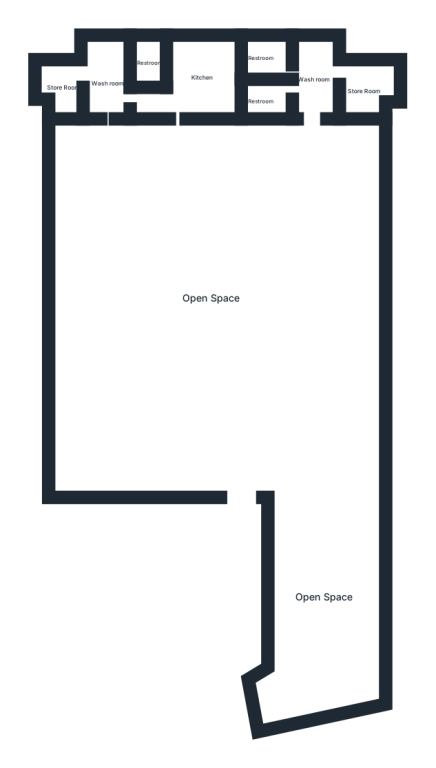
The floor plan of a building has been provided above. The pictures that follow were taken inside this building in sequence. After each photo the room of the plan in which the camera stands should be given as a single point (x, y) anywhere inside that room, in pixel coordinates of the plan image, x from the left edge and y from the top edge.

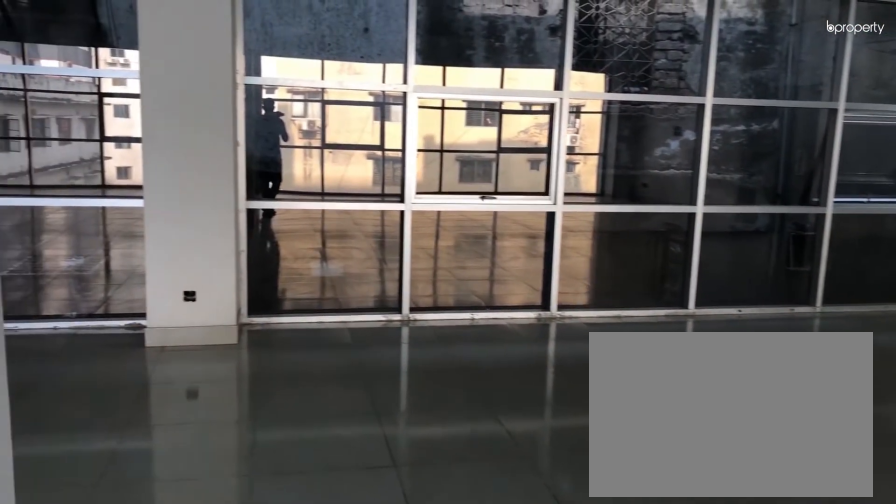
(208, 296)
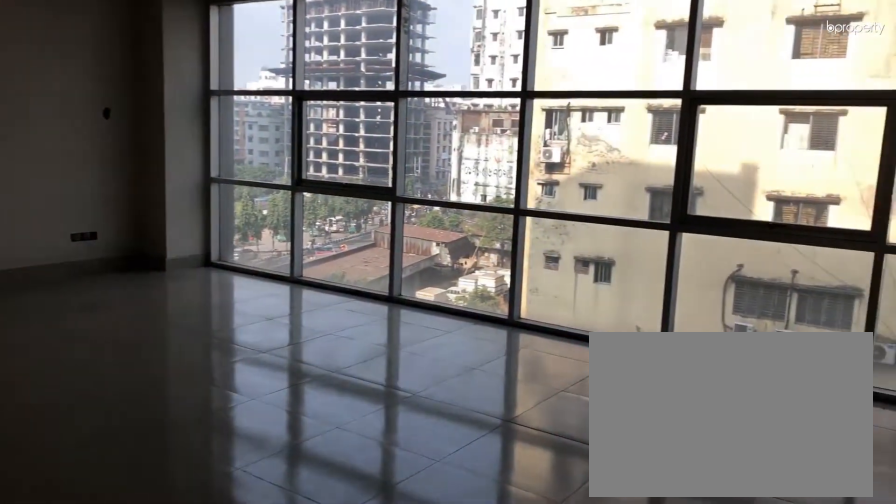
(208, 297)
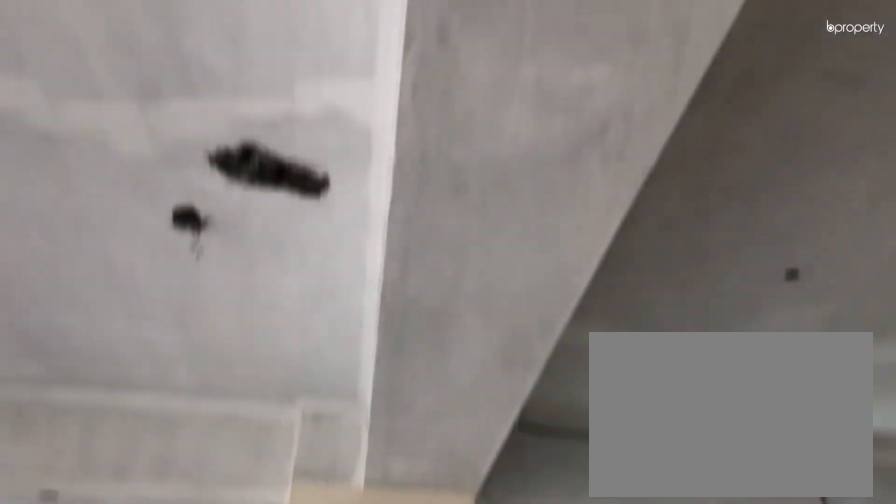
(208, 297)
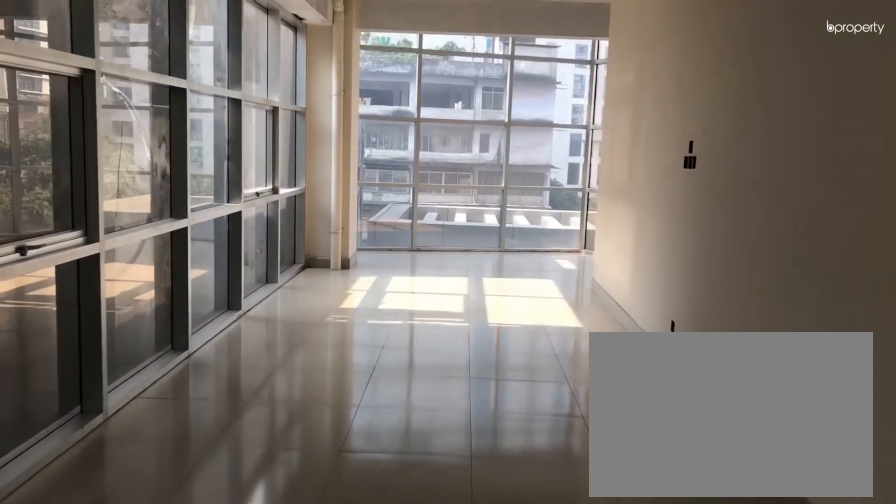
(327, 604)
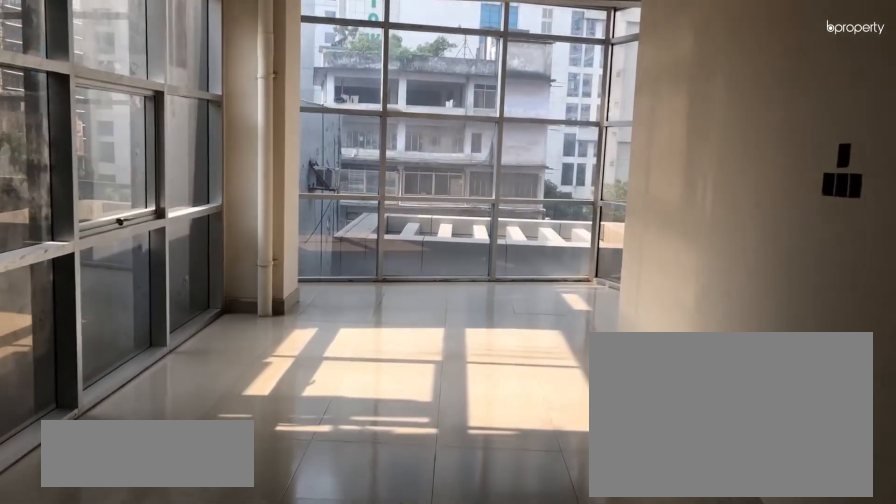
(327, 604)
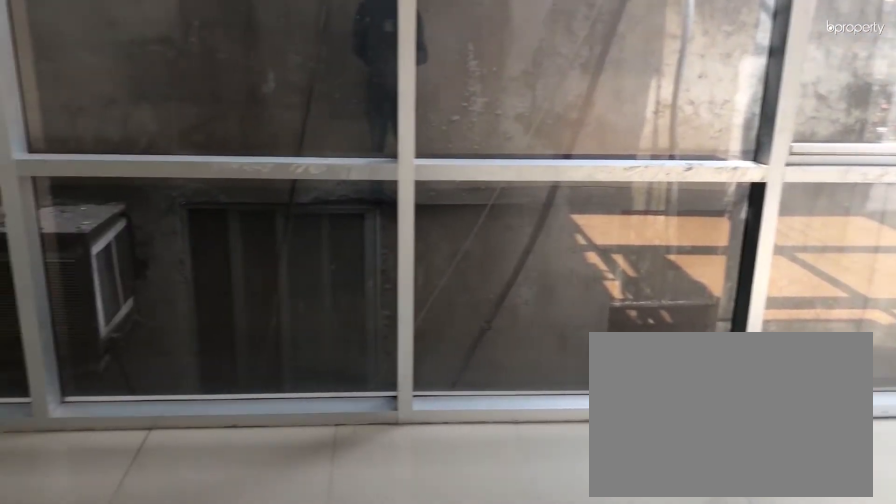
(327, 604)
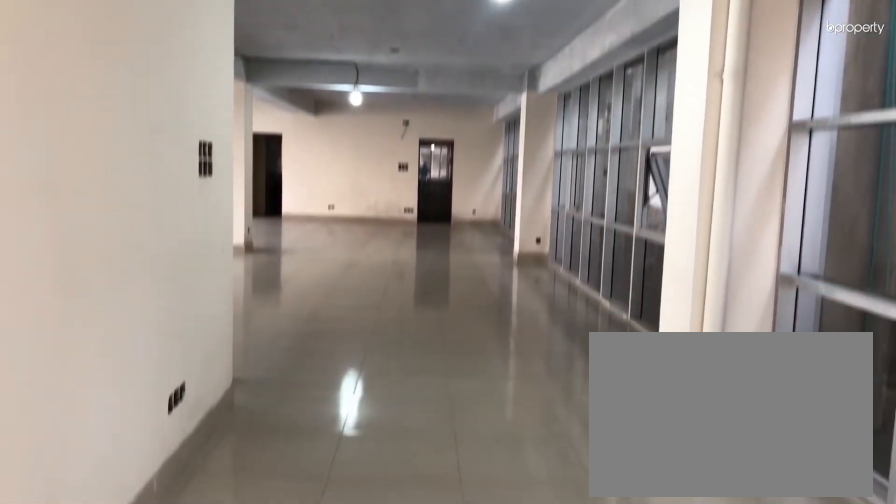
(327, 604)
